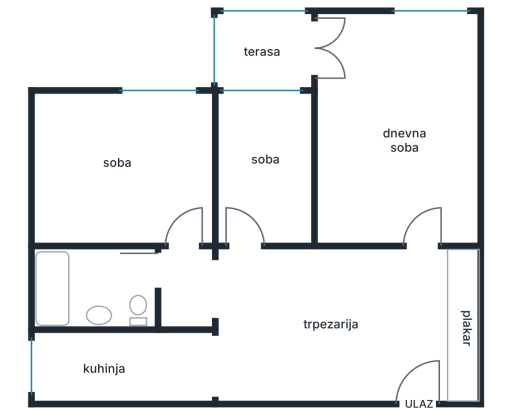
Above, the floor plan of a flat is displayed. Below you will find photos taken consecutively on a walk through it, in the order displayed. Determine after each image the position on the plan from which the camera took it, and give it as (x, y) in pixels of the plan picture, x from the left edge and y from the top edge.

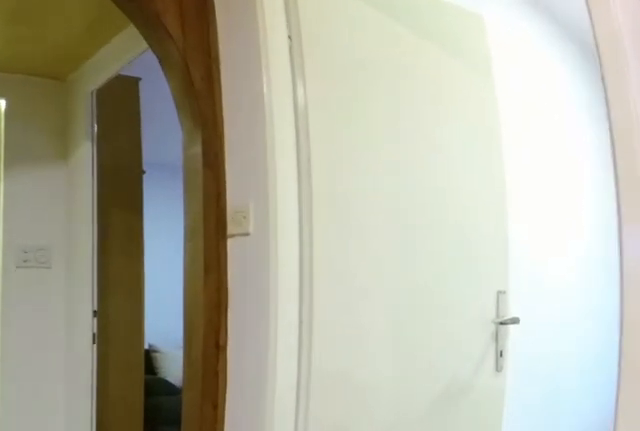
(308, 267)
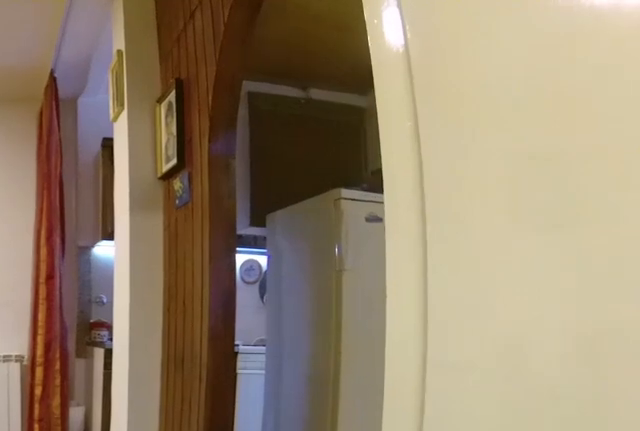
(252, 198)
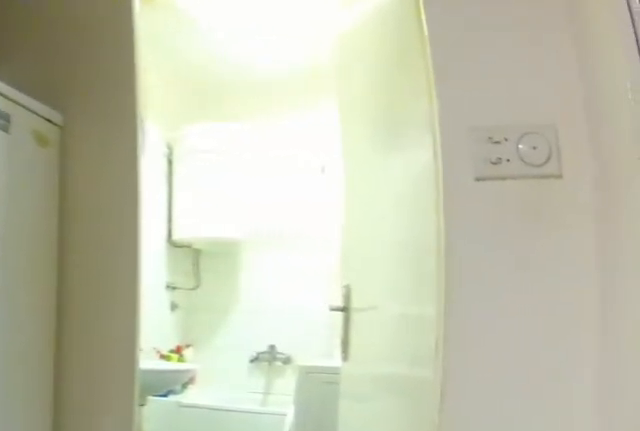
(239, 276)
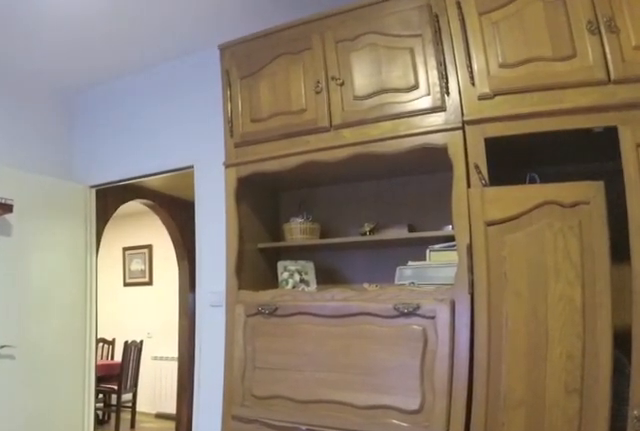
(128, 127)
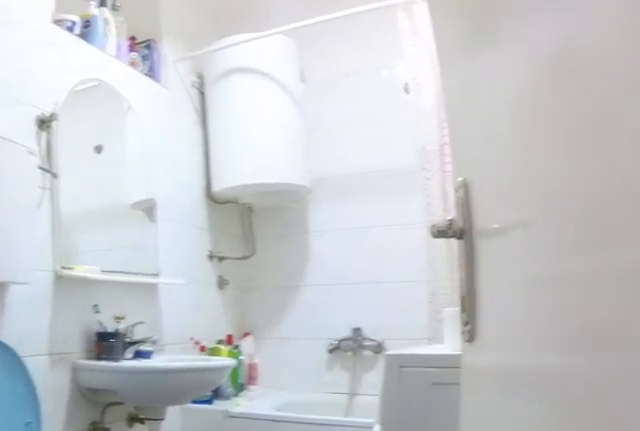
(171, 255)
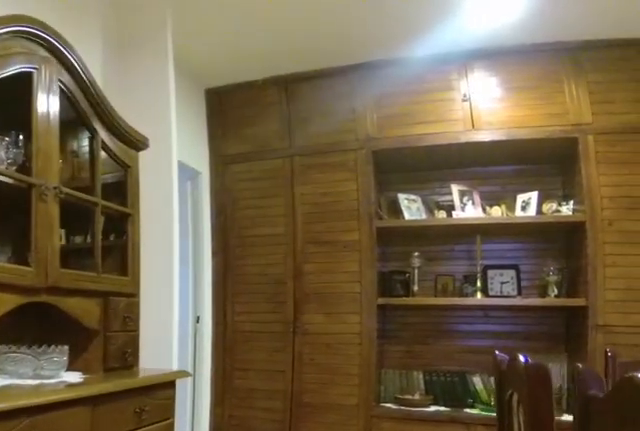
(281, 330)
